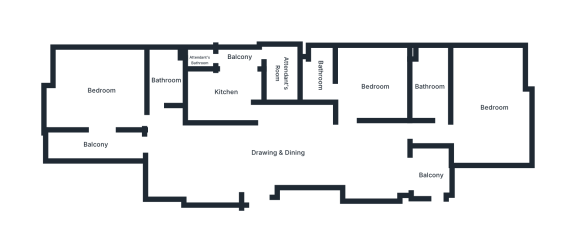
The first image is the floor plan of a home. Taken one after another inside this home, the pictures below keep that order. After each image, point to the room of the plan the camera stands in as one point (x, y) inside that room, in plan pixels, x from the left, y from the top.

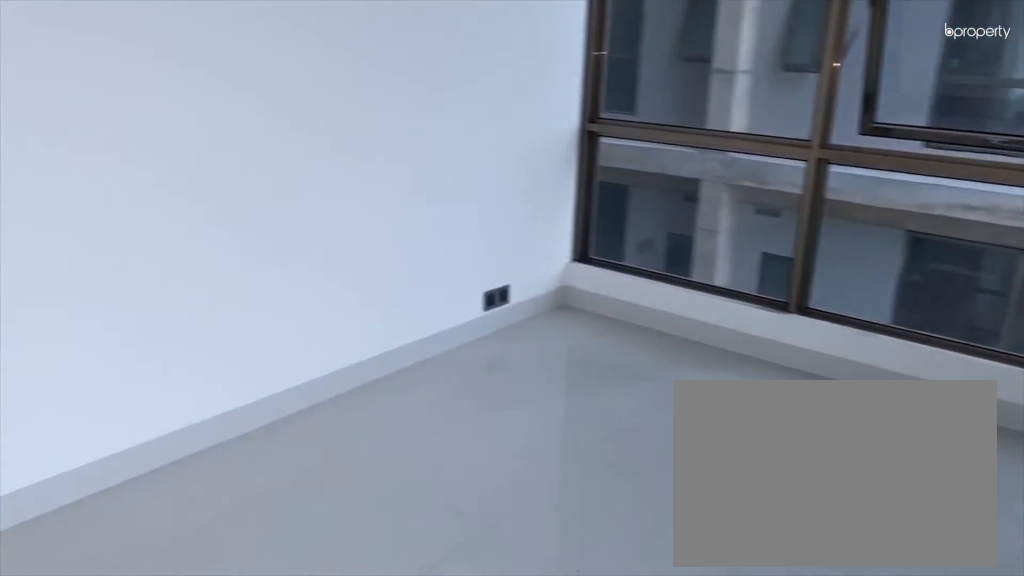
(494, 135)
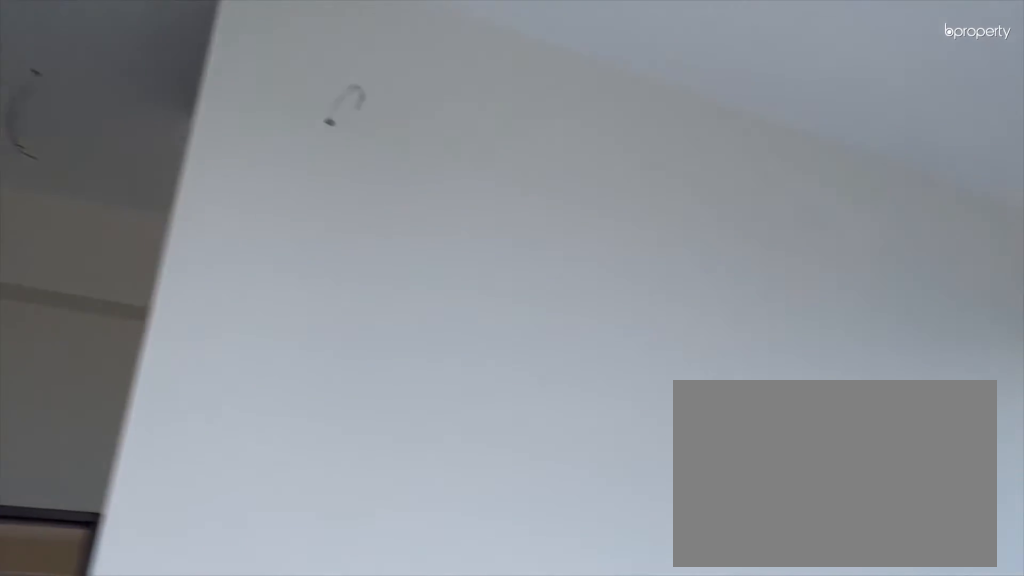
(494, 135)
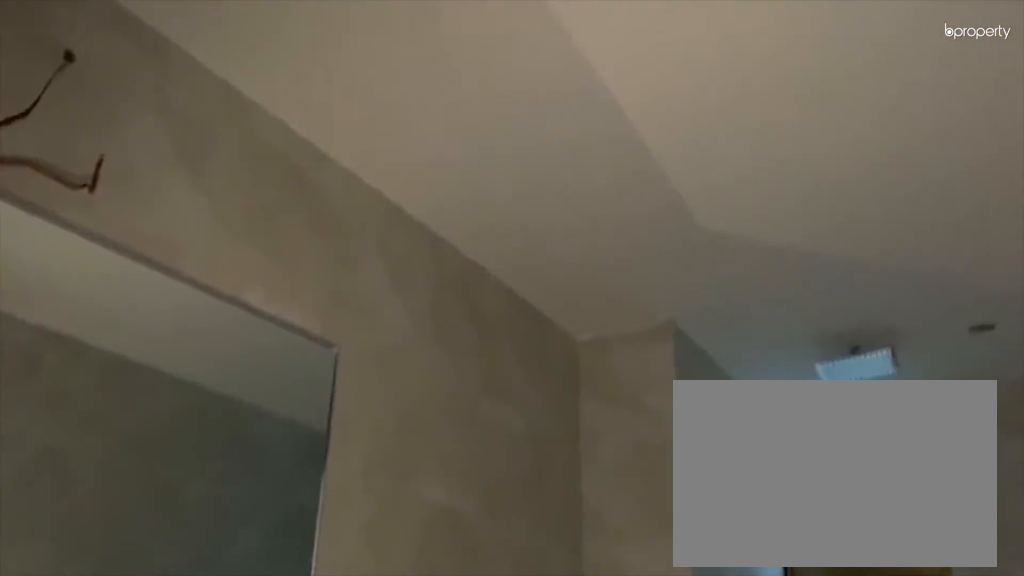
(427, 88)
